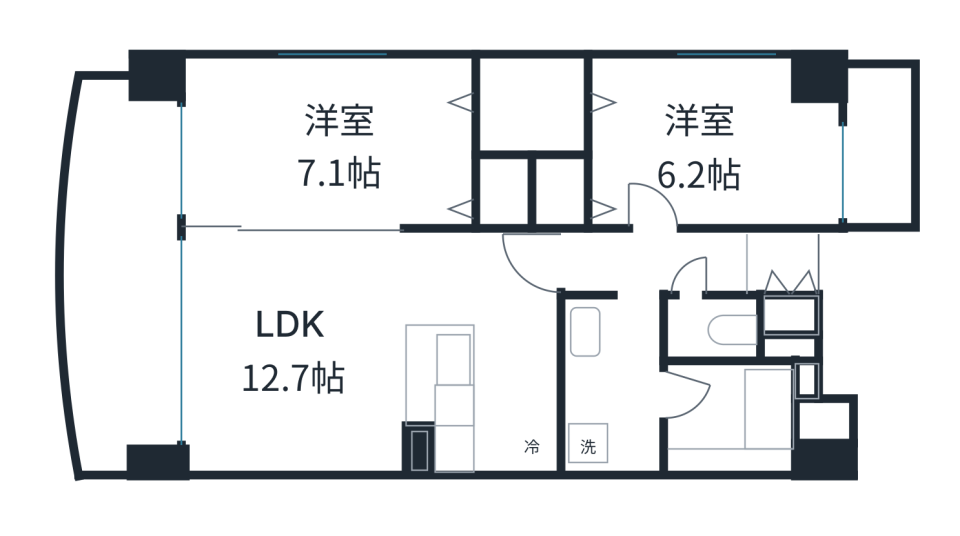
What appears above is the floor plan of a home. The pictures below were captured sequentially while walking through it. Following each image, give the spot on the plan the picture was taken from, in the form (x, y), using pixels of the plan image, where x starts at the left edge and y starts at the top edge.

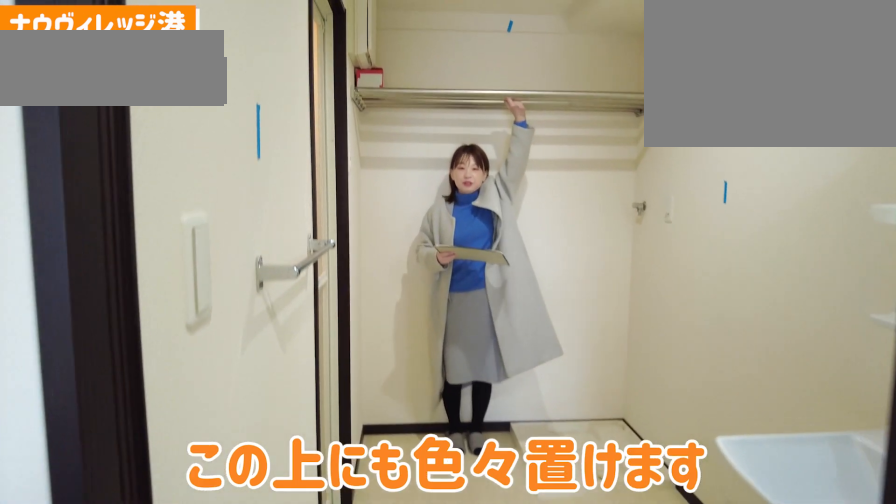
(618, 388)
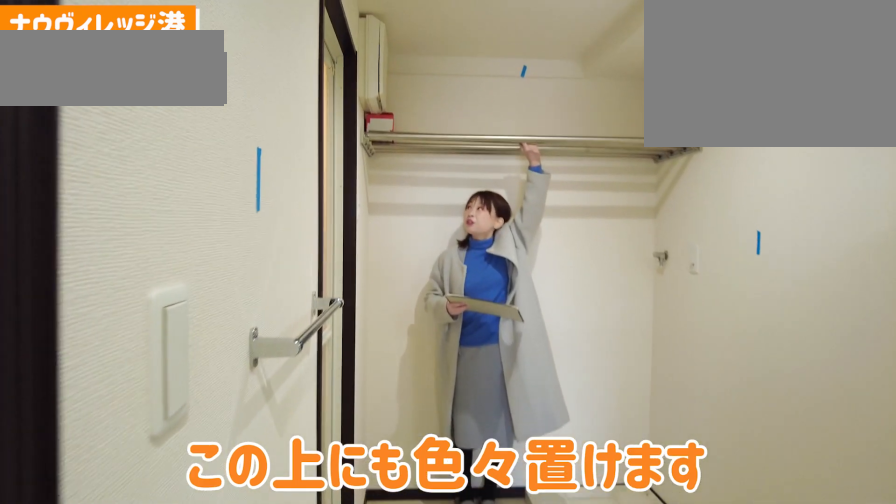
(618, 388)
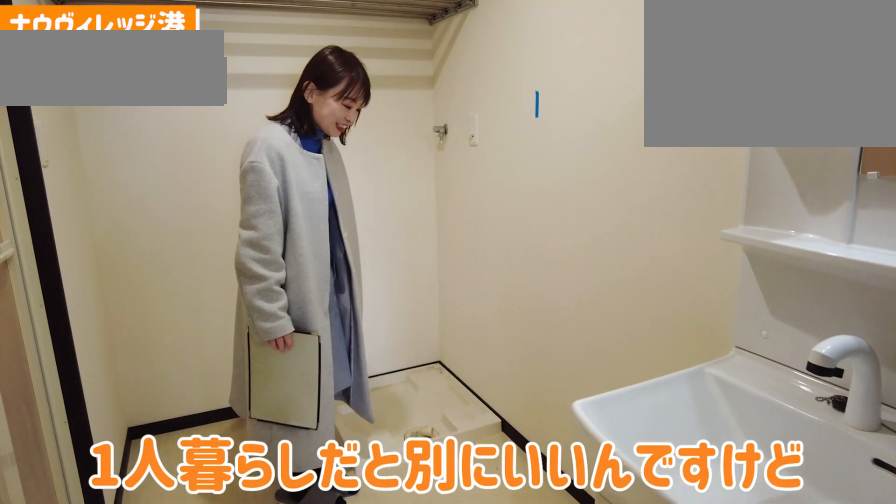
(618, 389)
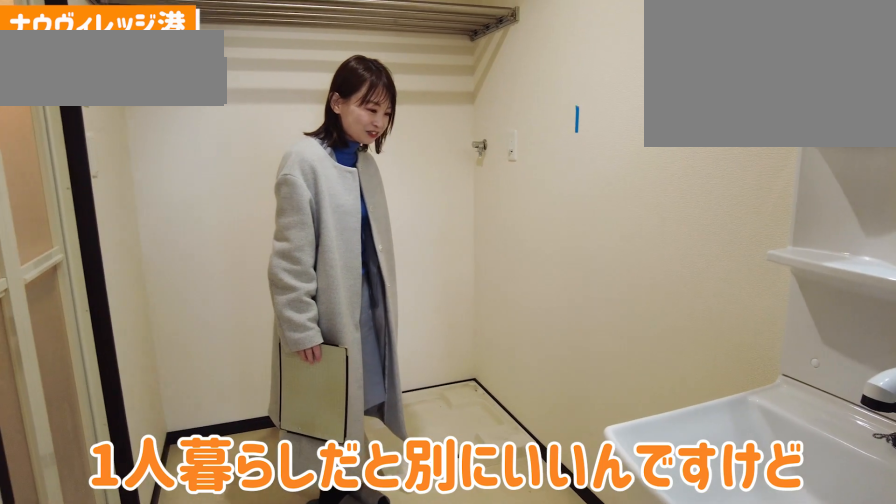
(617, 389)
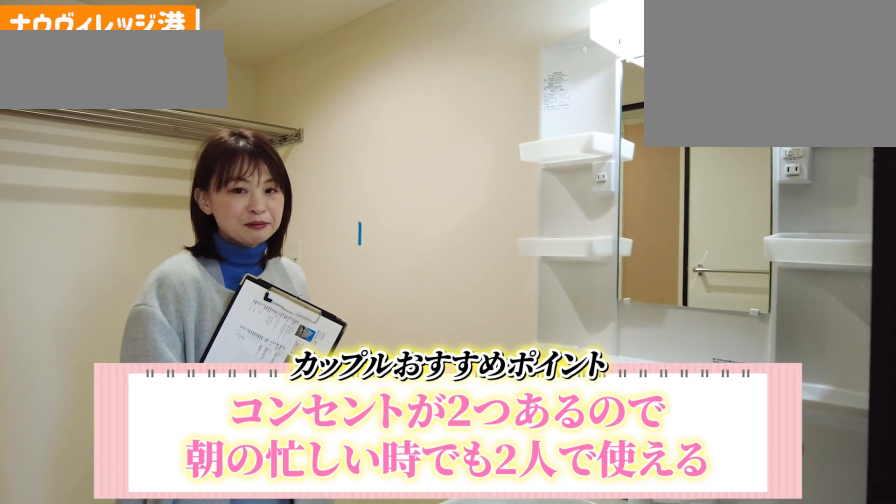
(618, 388)
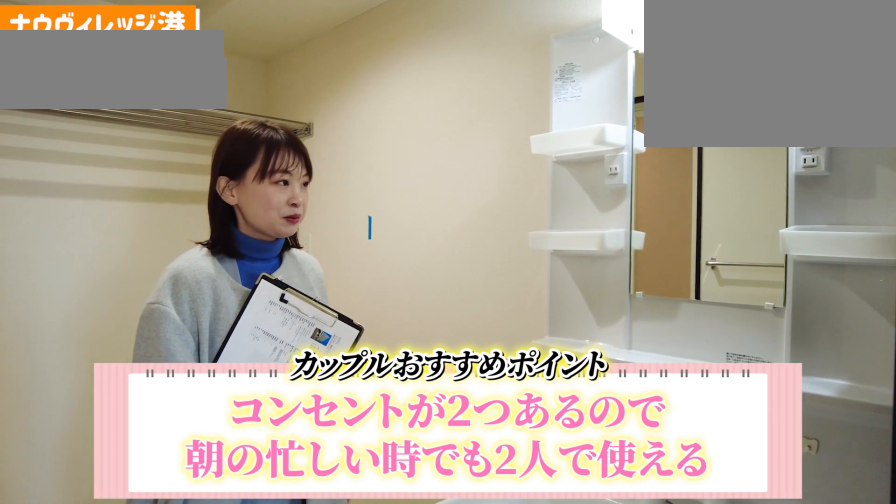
(618, 388)
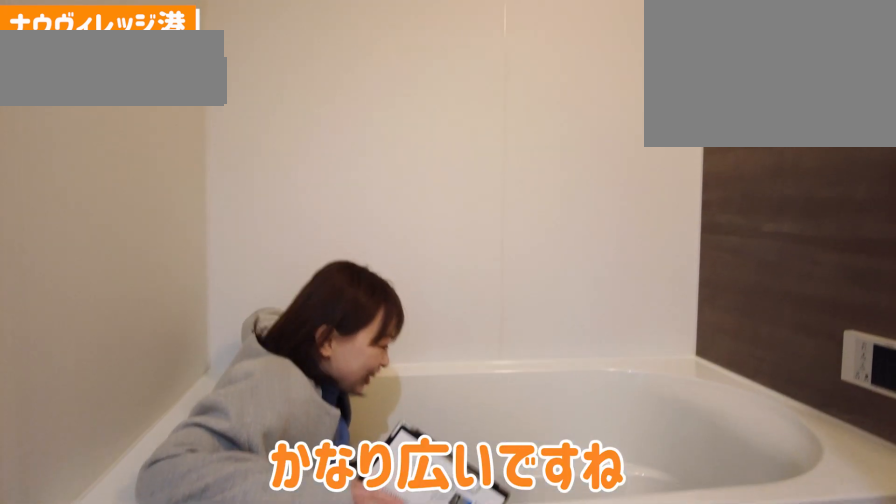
(716, 409)
